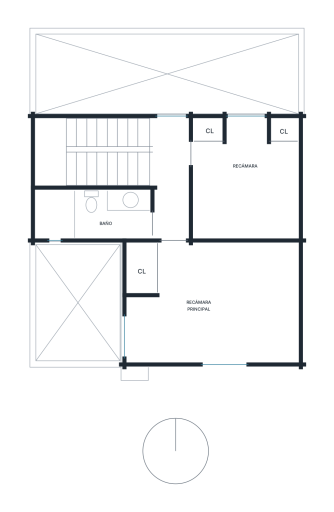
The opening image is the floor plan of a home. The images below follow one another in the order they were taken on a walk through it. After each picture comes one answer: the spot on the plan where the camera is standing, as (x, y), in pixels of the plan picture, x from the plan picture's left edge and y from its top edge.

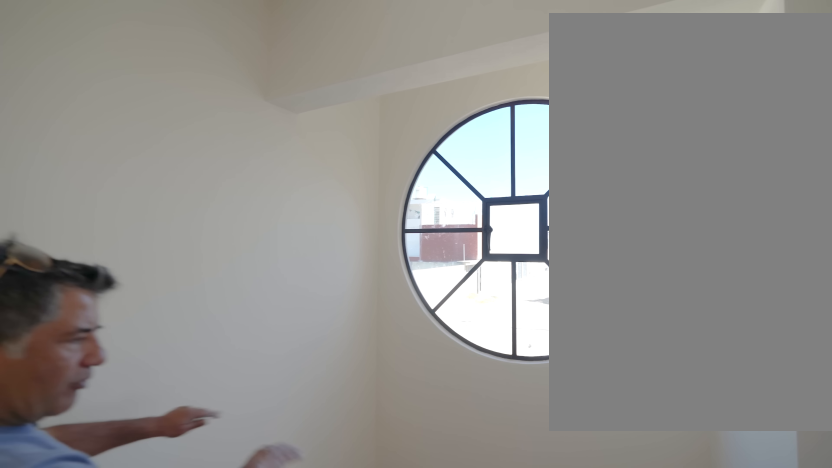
(197, 335)
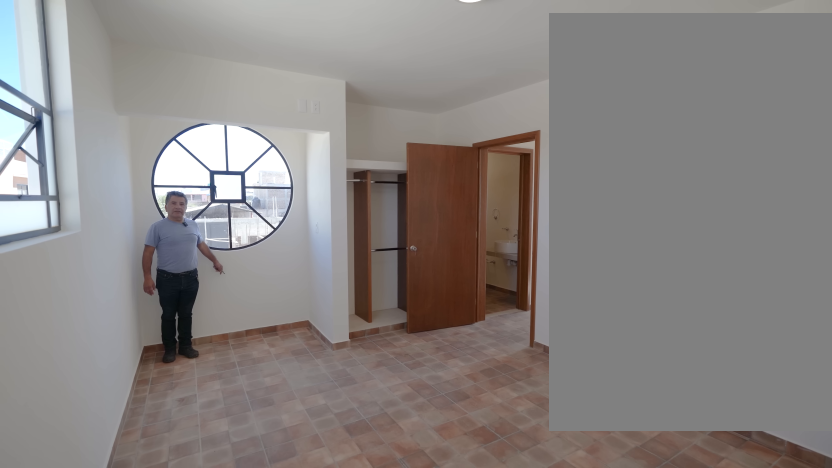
(237, 311)
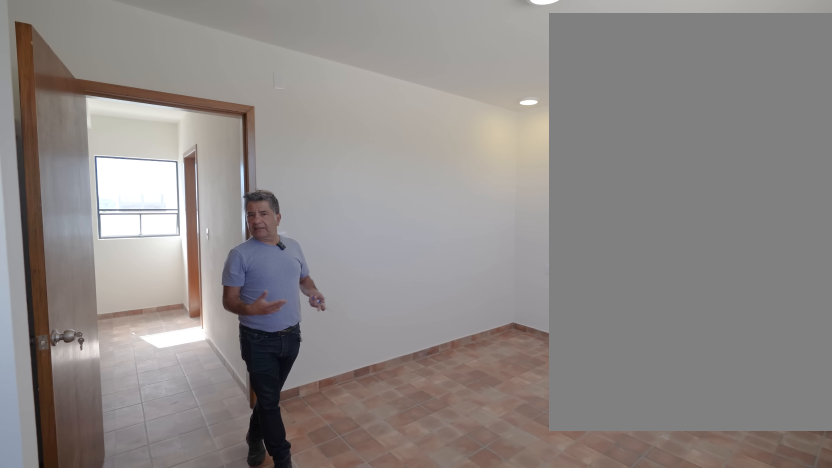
(194, 291)
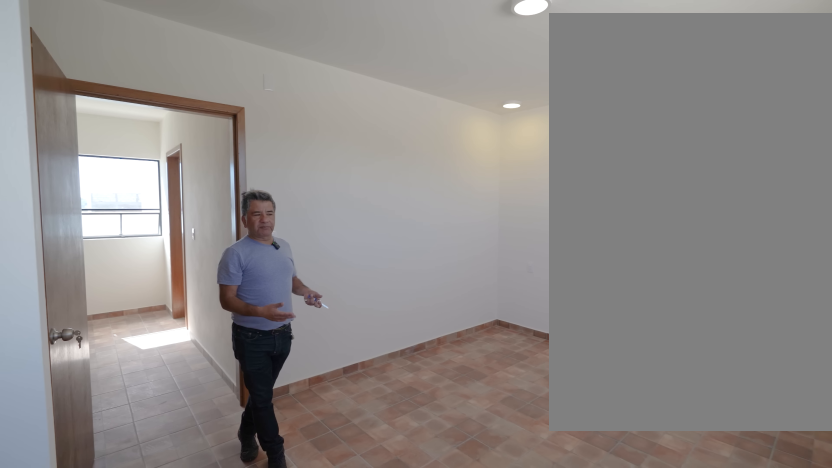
(194, 291)
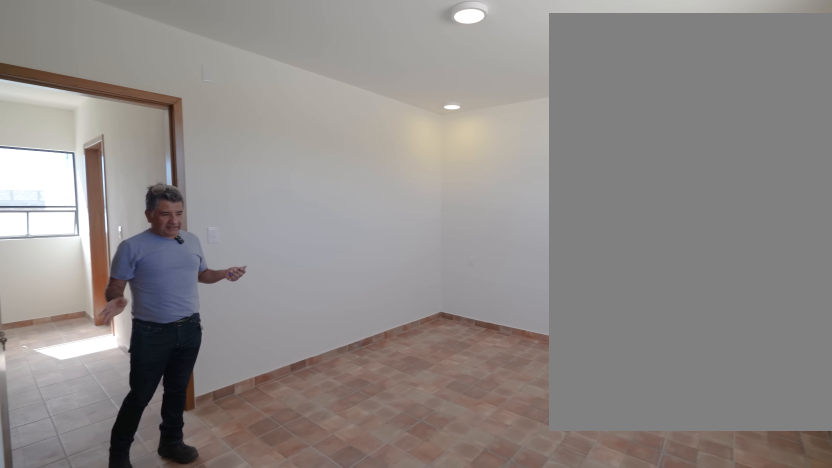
(181, 294)
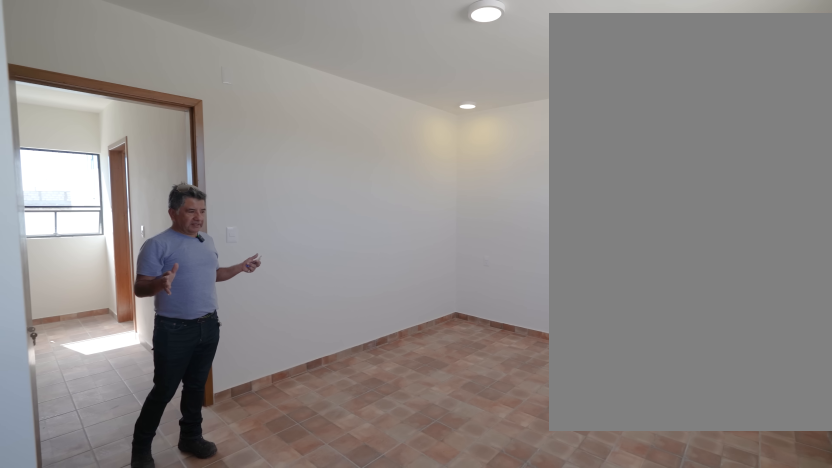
(175, 298)
